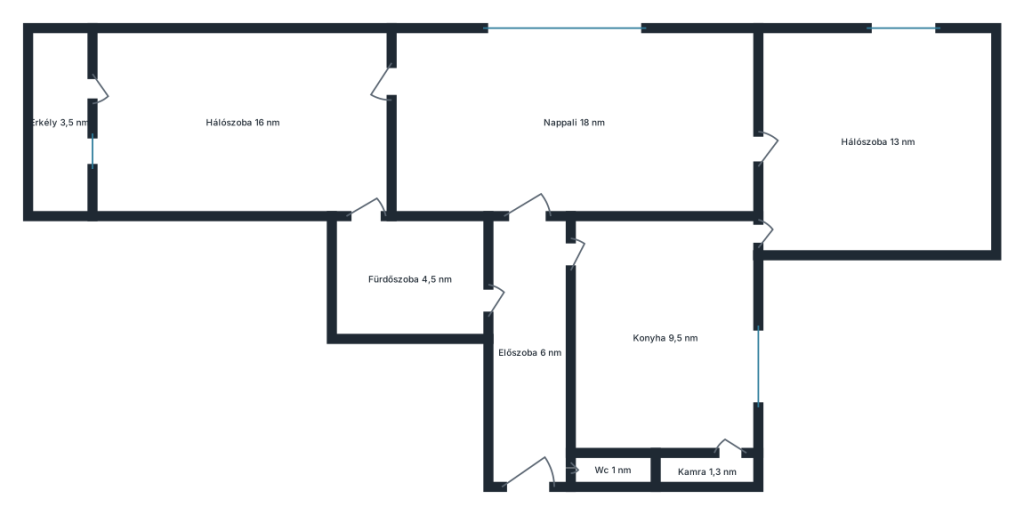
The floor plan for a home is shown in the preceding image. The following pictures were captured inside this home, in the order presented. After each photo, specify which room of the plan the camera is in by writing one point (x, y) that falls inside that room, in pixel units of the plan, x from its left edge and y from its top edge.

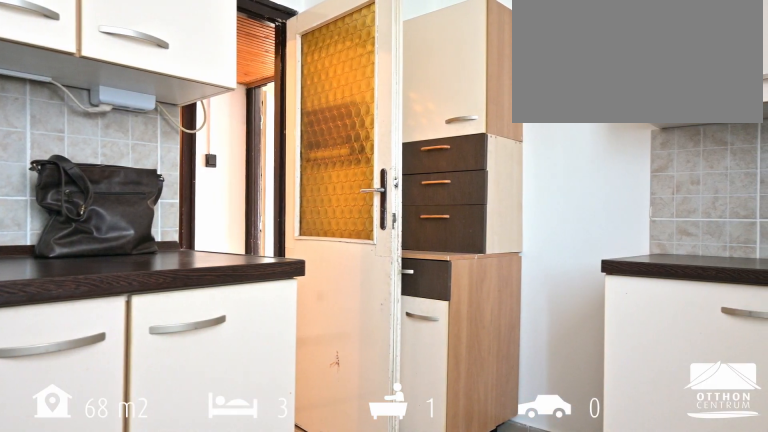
(656, 352)
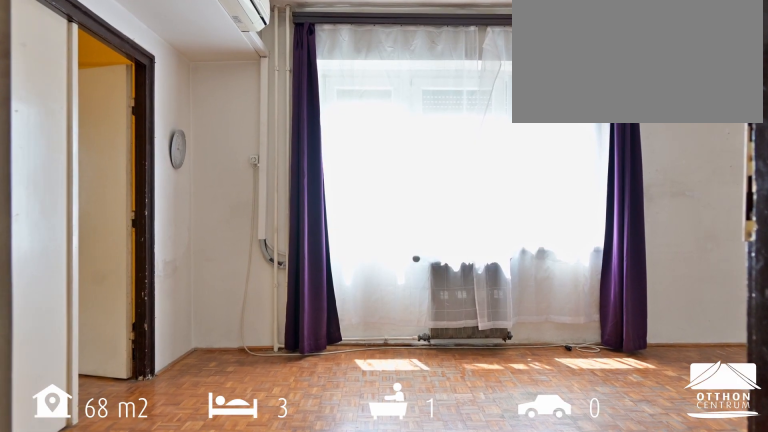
(578, 135)
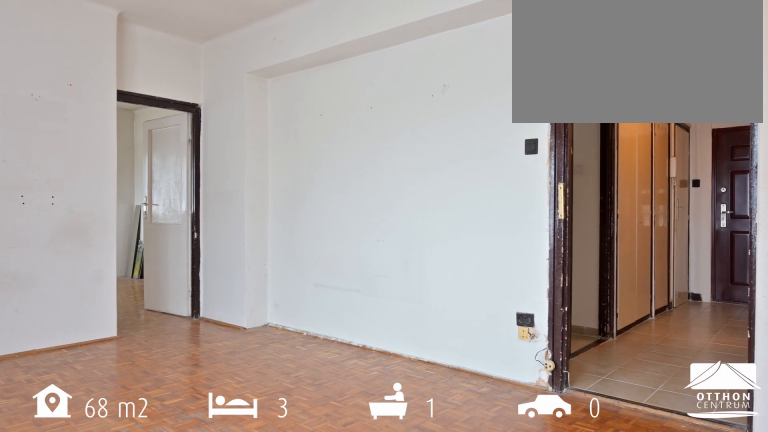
(578, 135)
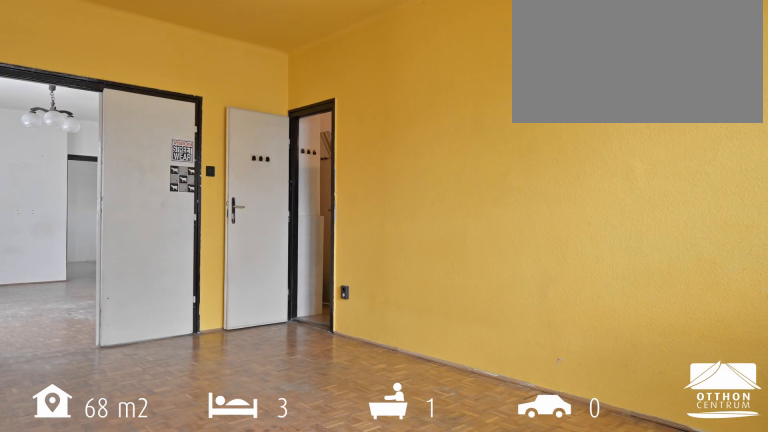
(250, 130)
